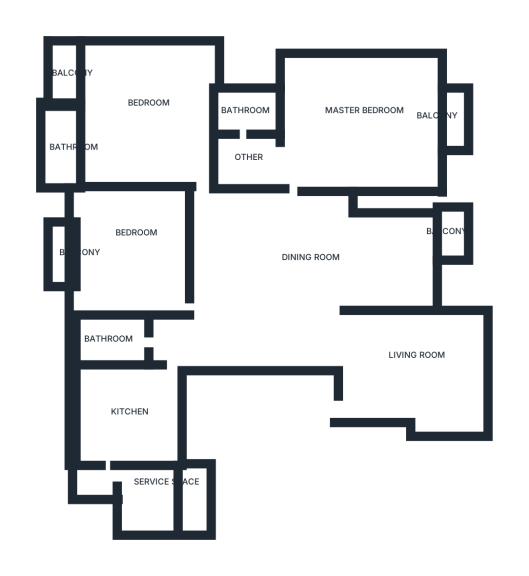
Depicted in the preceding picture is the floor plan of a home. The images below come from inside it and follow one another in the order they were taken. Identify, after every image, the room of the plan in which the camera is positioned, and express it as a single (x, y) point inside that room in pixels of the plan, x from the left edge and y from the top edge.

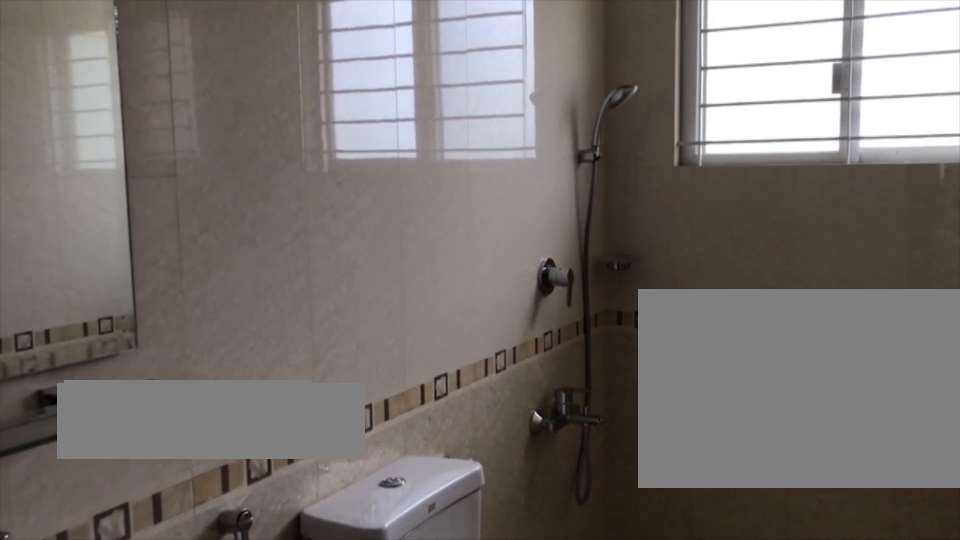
(116, 334)
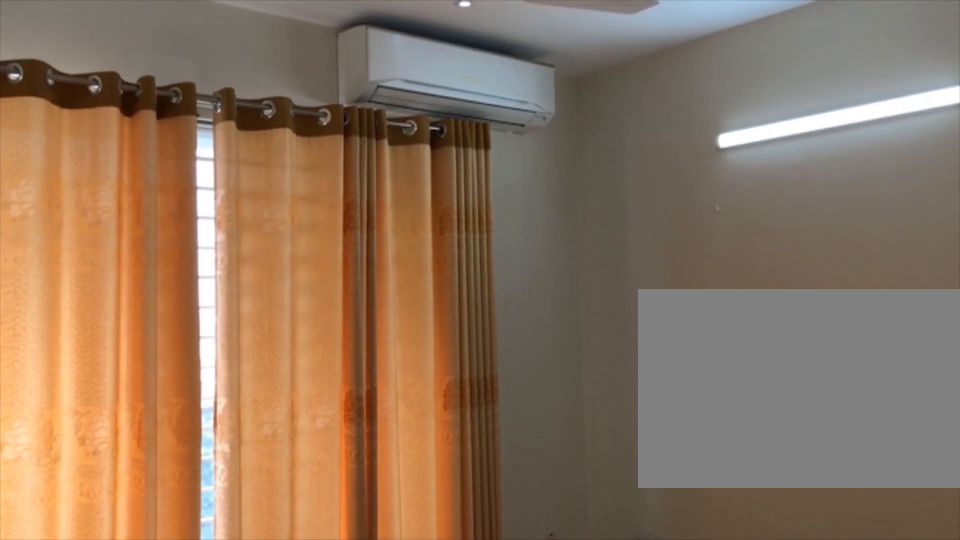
(139, 260)
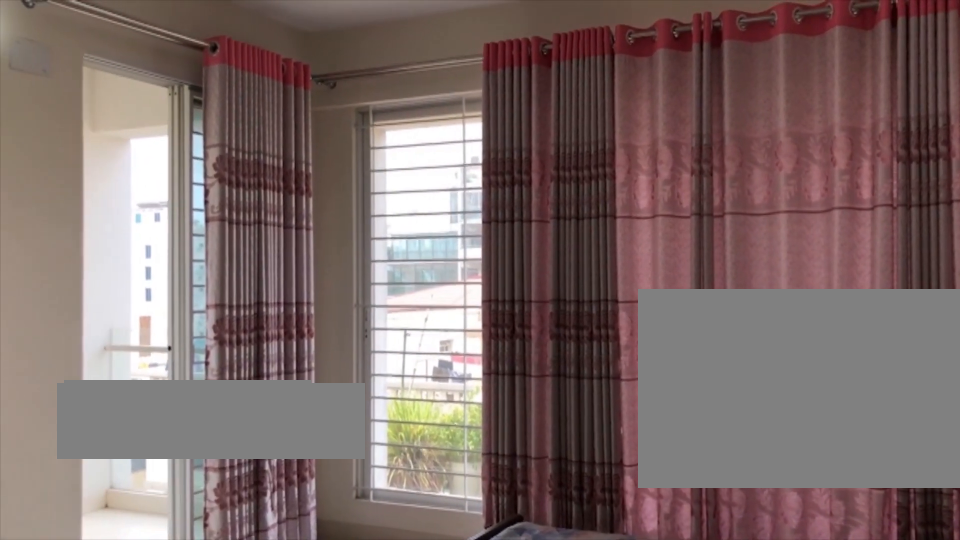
(156, 130)
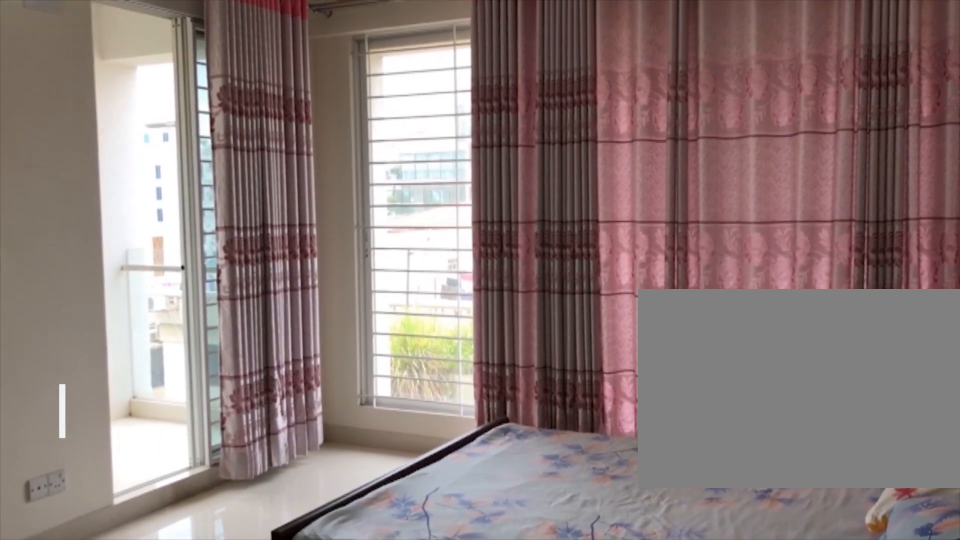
(155, 130)
